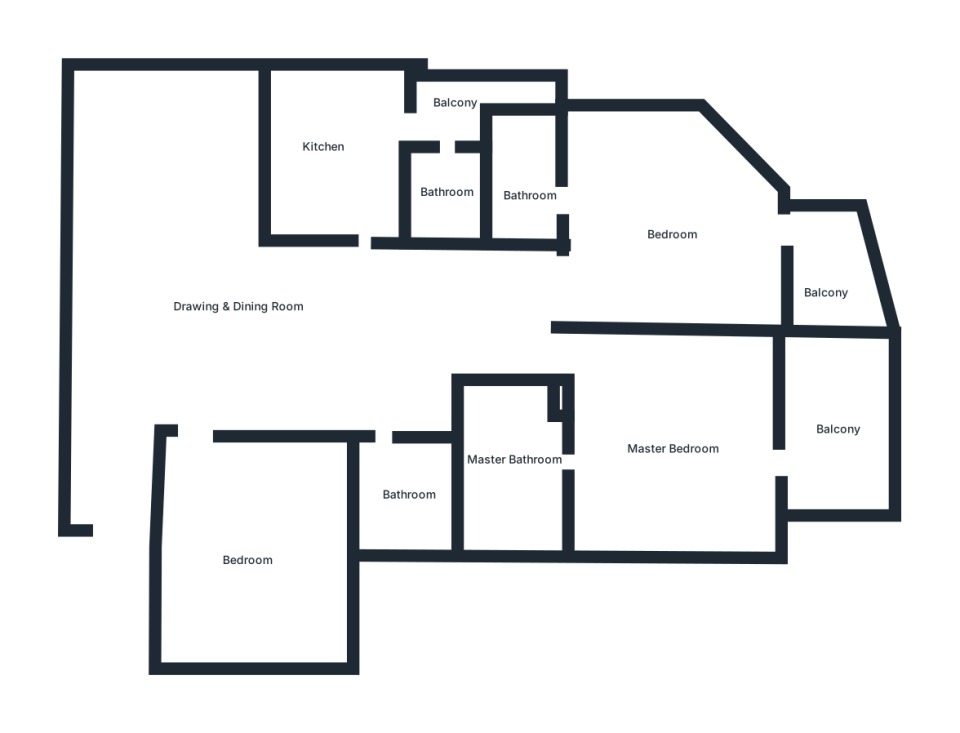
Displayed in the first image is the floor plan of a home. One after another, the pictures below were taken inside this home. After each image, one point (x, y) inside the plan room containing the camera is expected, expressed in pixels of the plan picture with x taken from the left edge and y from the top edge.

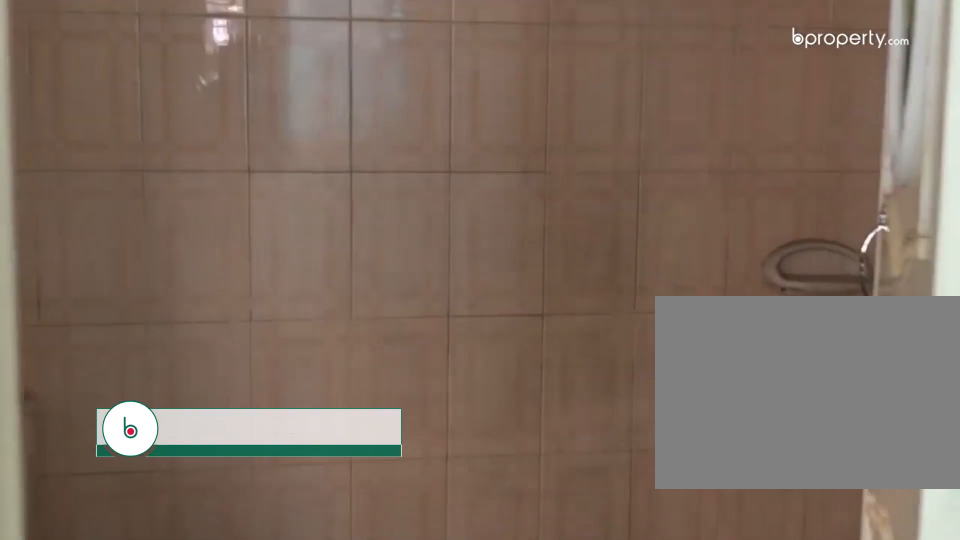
(513, 462)
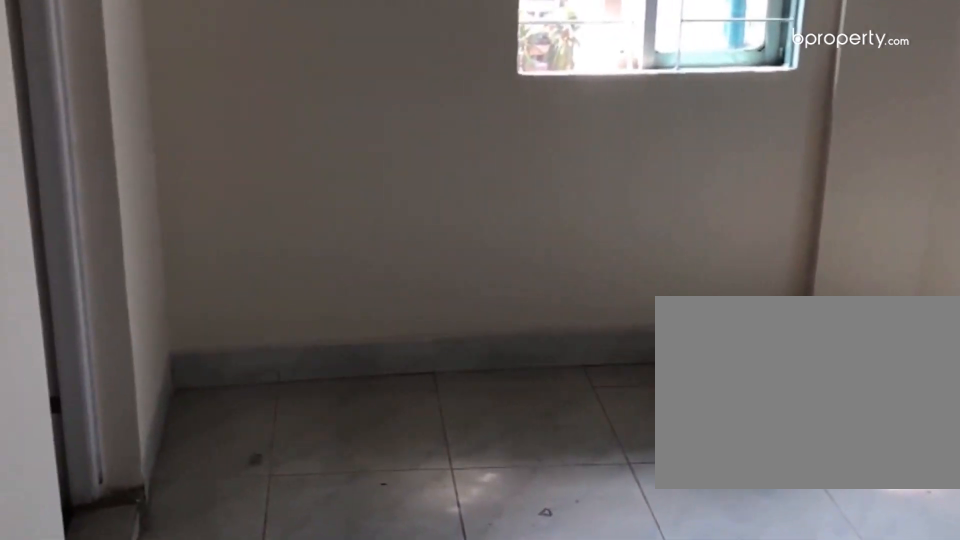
(665, 212)
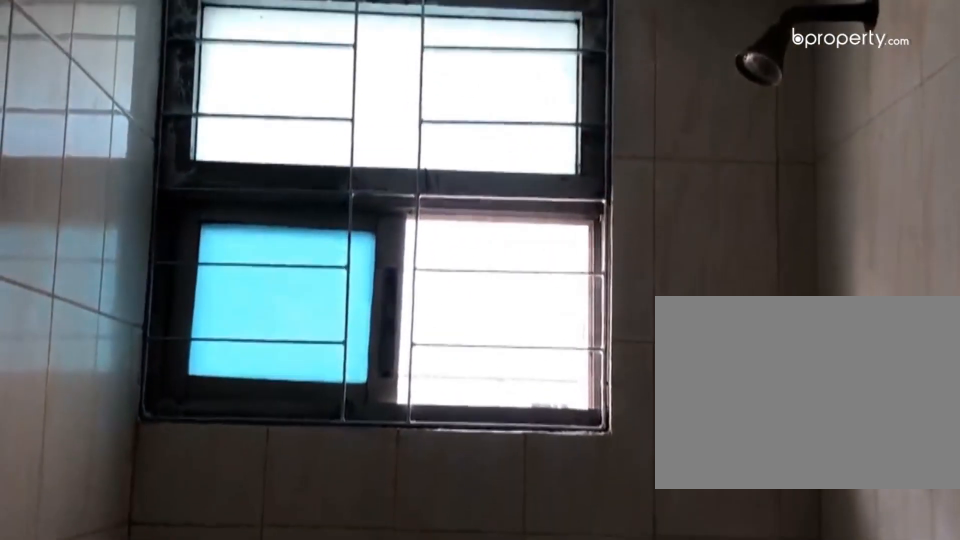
(528, 189)
